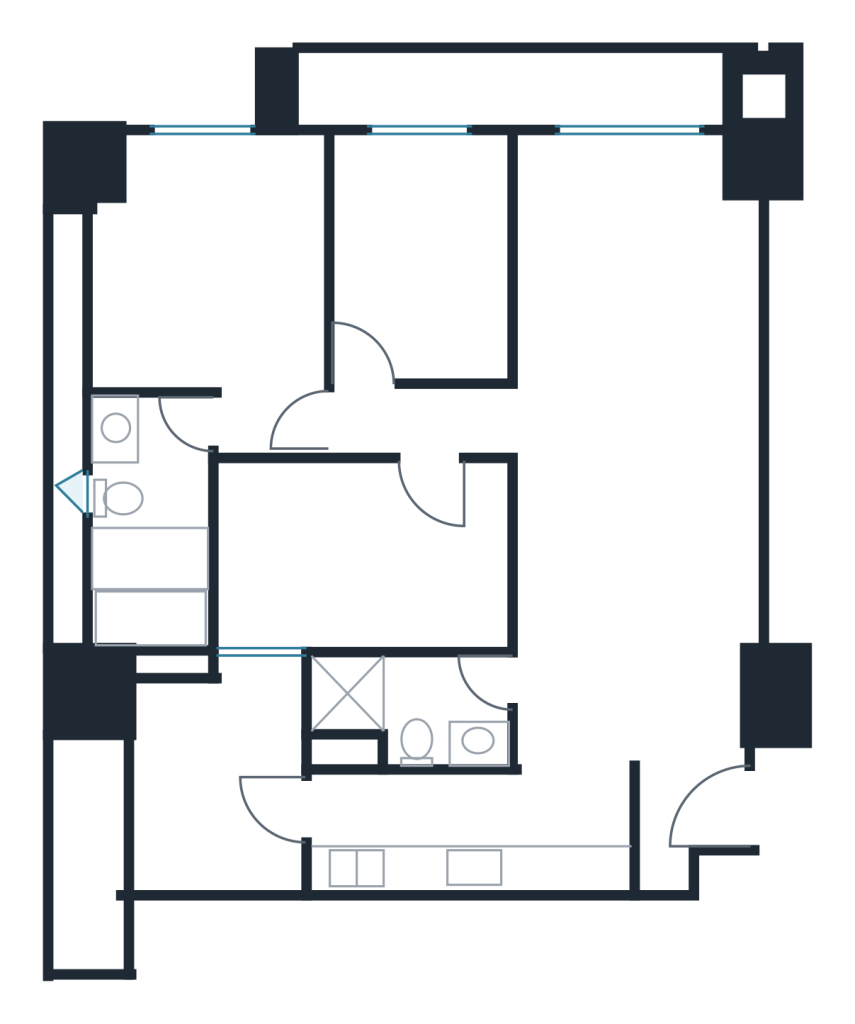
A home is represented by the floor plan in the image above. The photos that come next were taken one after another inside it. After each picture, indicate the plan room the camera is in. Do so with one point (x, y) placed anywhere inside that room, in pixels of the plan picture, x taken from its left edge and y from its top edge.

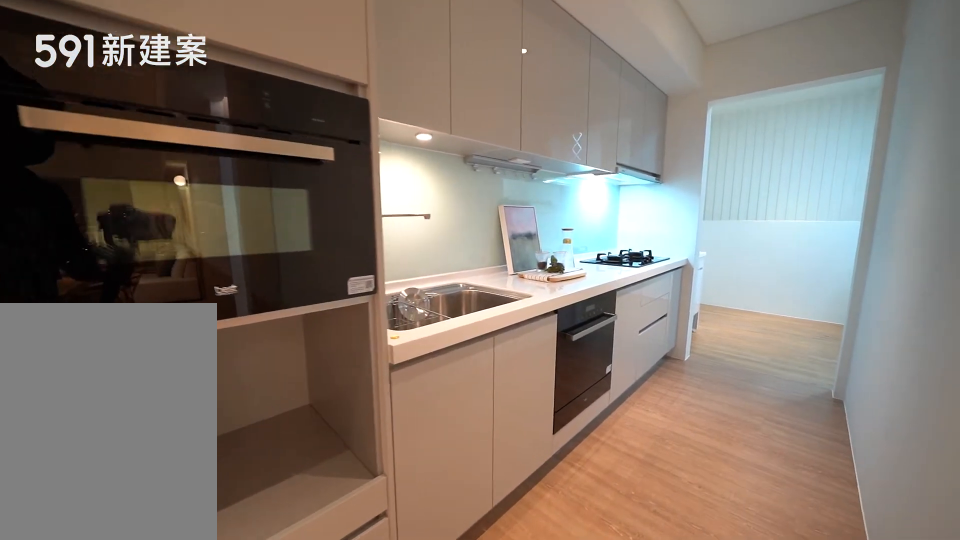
(471, 831)
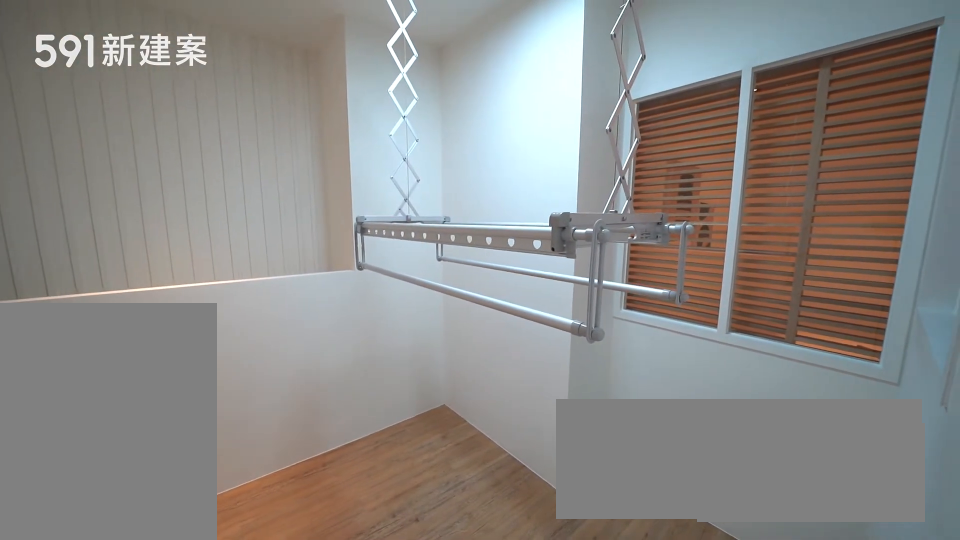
(218, 771)
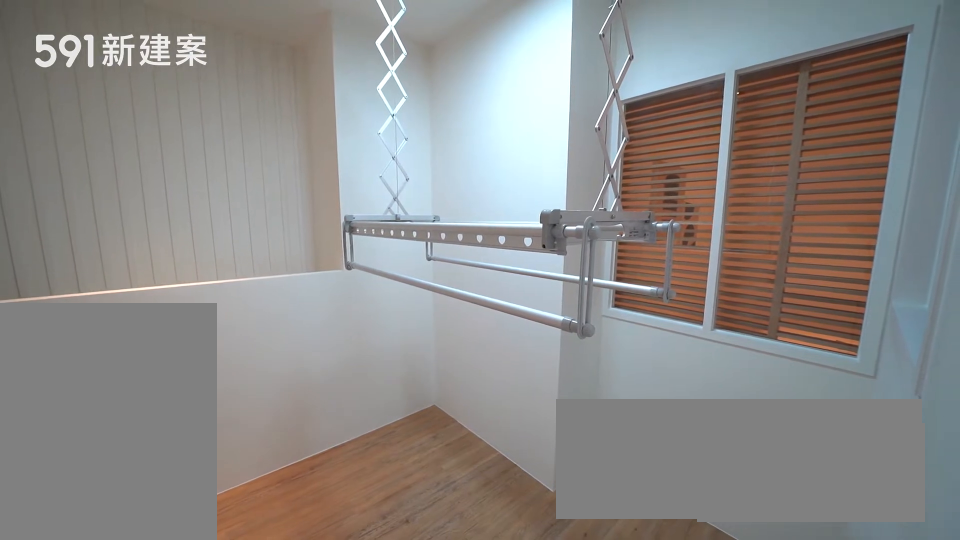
(218, 771)
